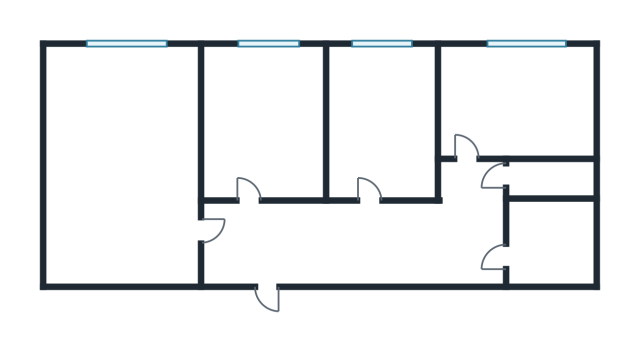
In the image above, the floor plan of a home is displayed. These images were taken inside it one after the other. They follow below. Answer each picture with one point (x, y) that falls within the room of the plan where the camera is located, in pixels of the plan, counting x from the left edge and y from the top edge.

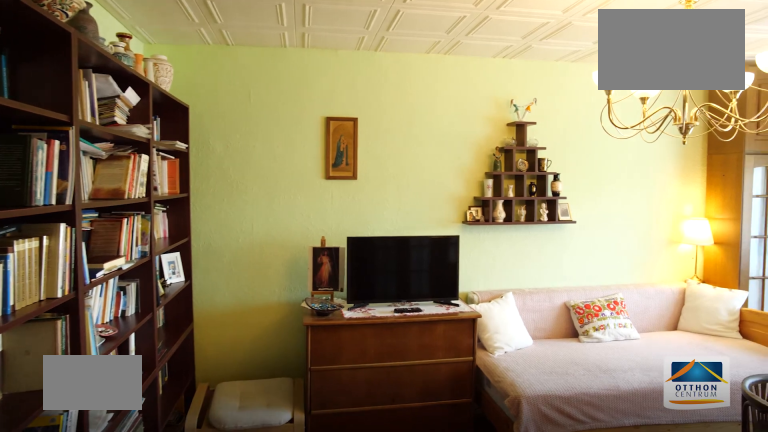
(116, 193)
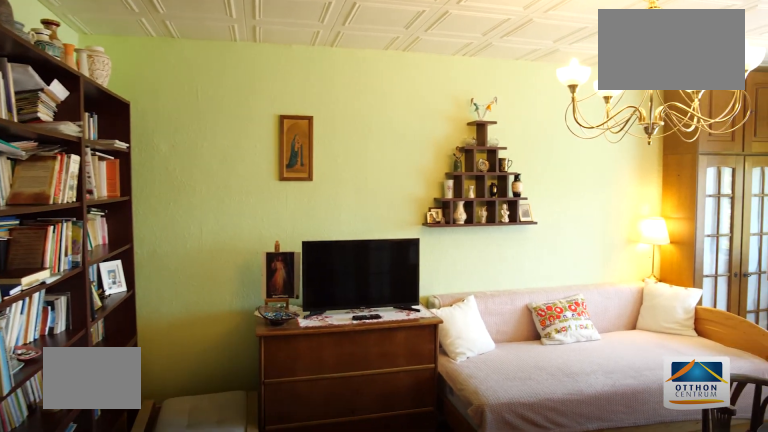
(116, 196)
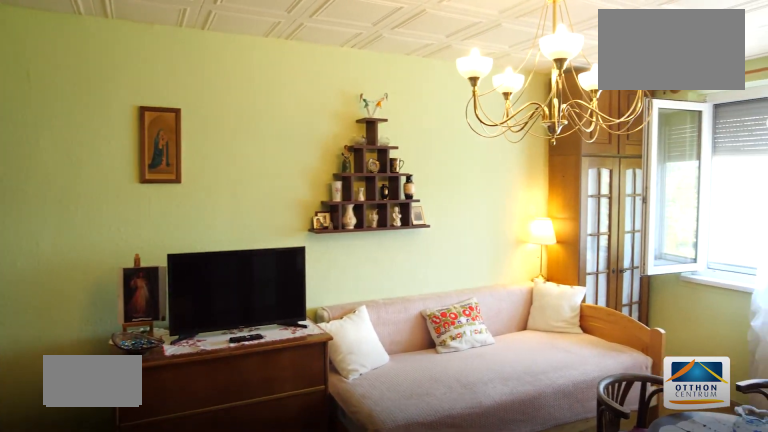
(115, 204)
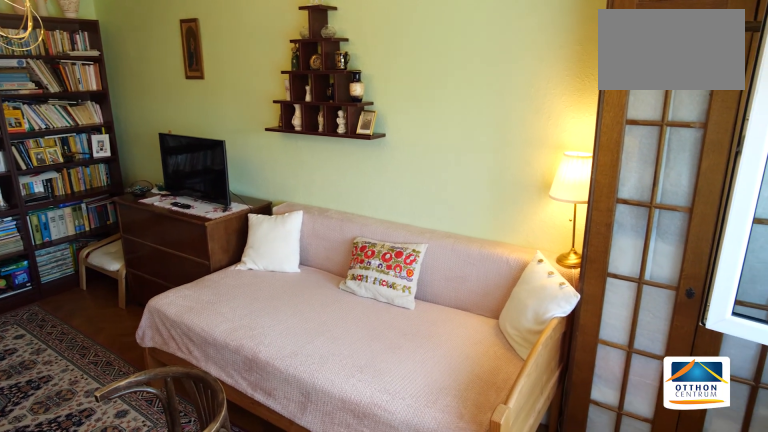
(115, 268)
